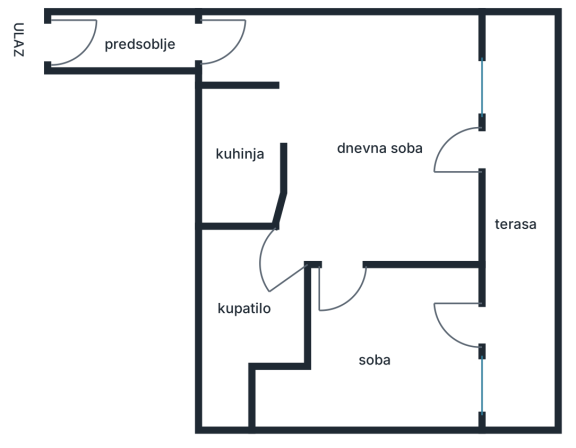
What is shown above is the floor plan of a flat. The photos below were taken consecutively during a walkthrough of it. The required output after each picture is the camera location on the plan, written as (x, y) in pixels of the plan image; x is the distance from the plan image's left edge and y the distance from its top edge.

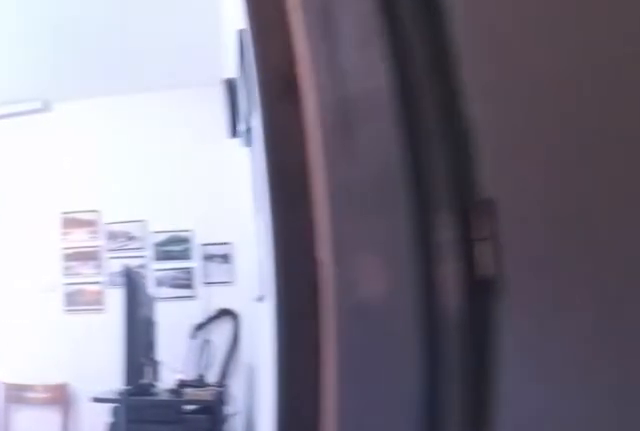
(294, 230)
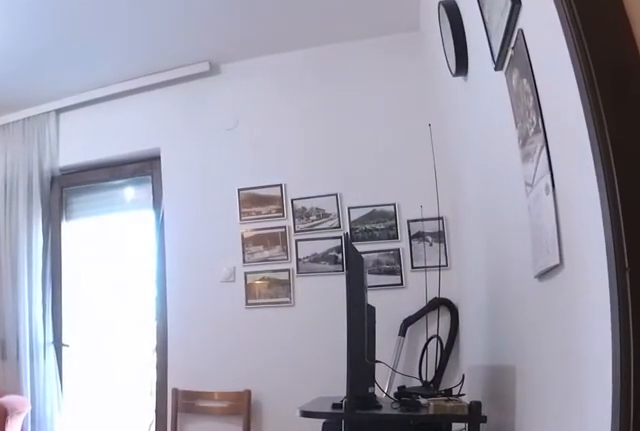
(299, 233)
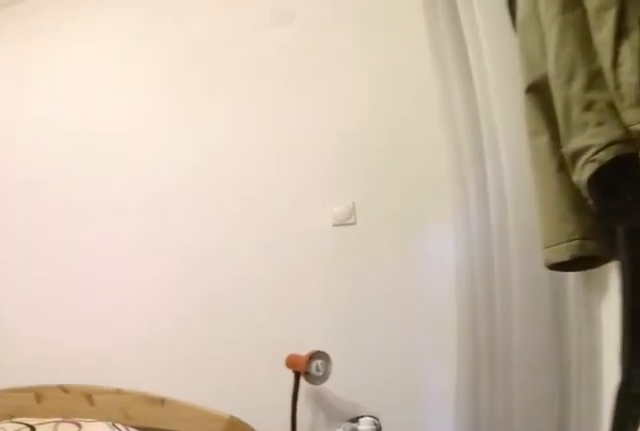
(337, 278)
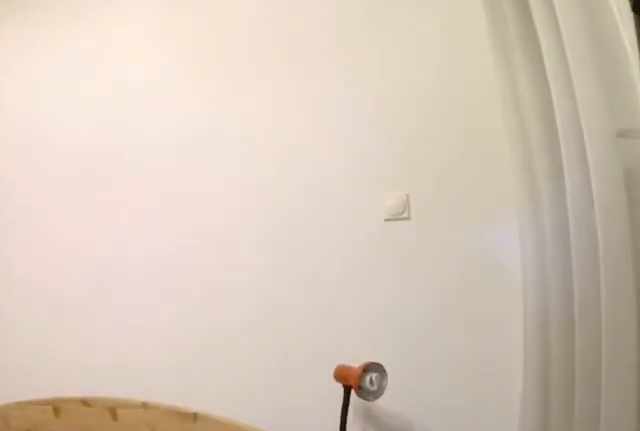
(335, 291)
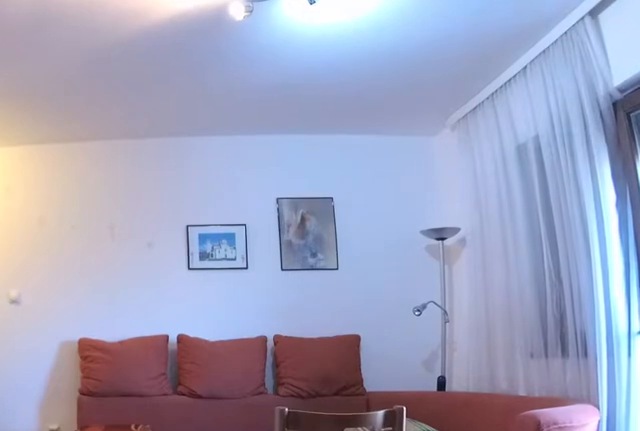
(340, 290)
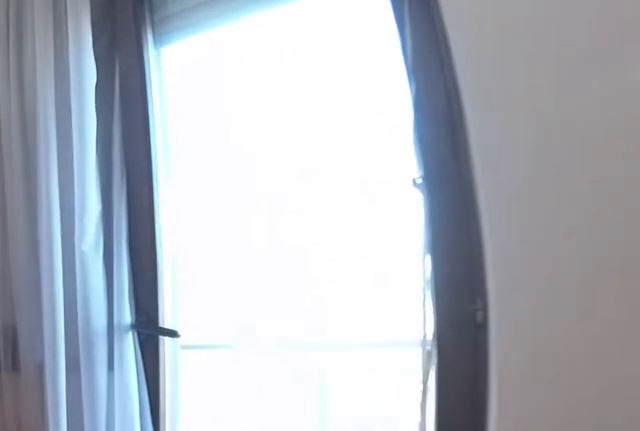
(412, 189)
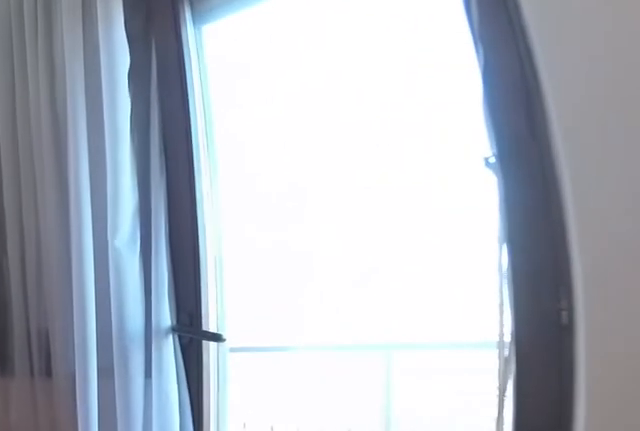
(417, 191)
